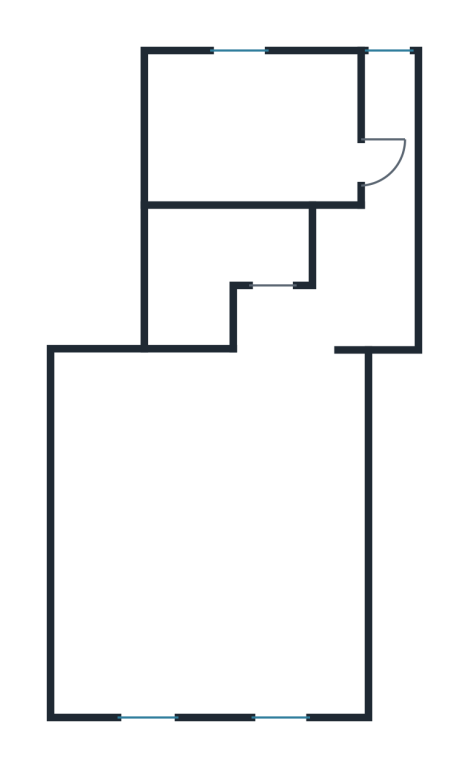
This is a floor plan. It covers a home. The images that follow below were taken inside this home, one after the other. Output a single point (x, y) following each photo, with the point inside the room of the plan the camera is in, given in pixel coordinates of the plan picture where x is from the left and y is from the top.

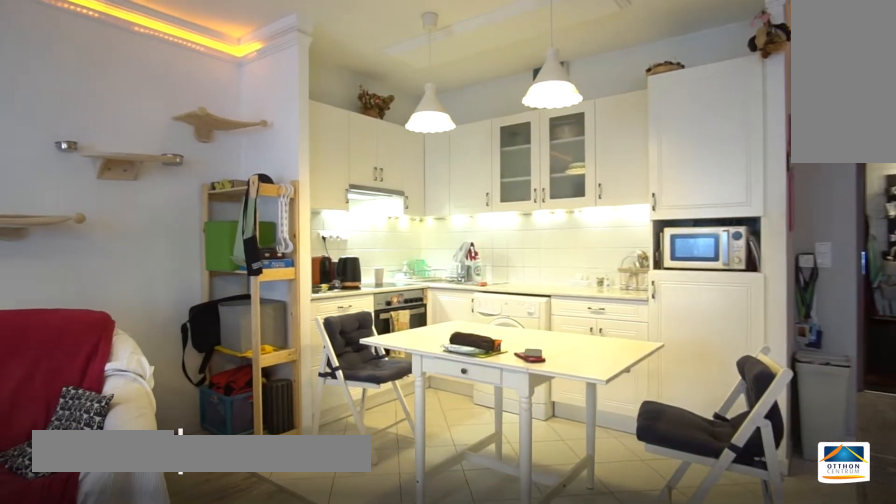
(218, 537)
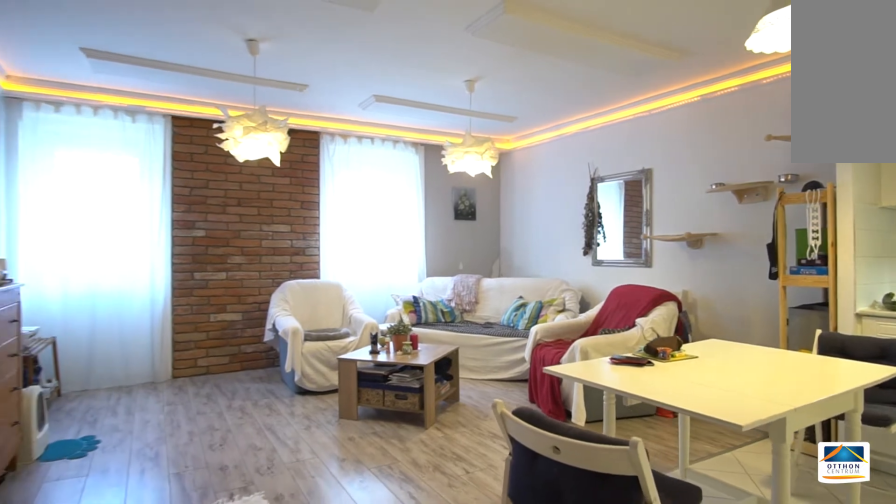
(218, 537)
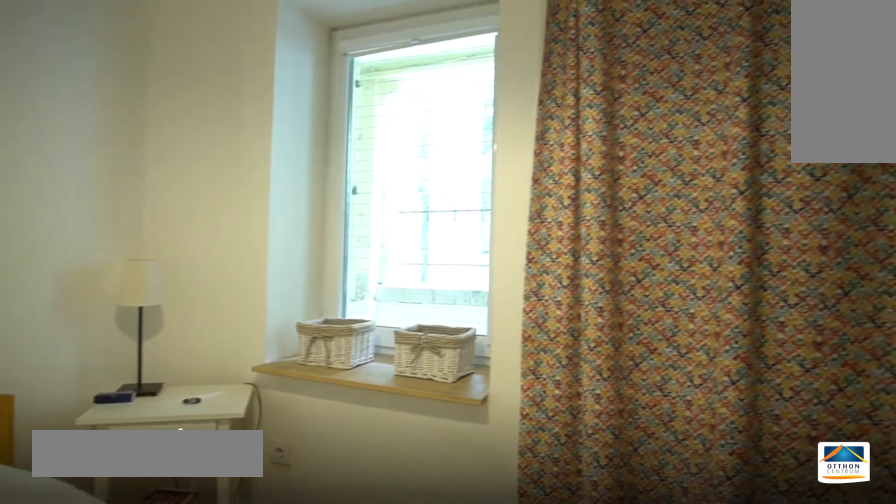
(239, 118)
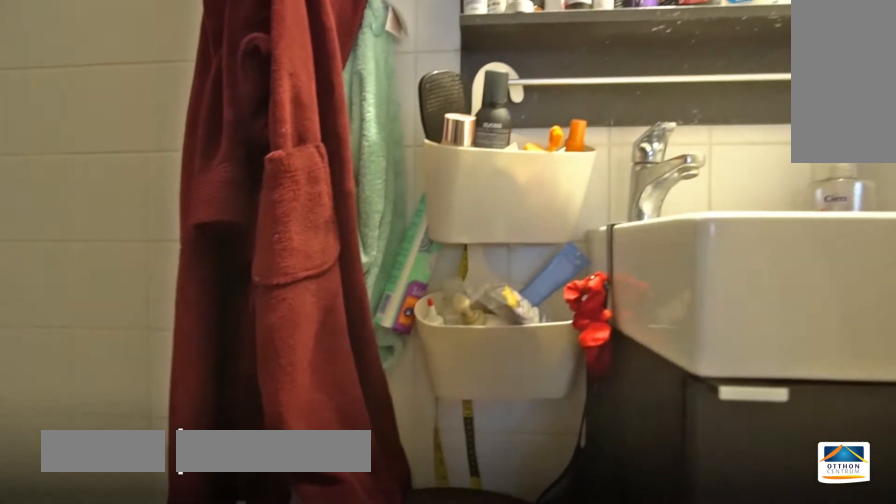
(231, 249)
